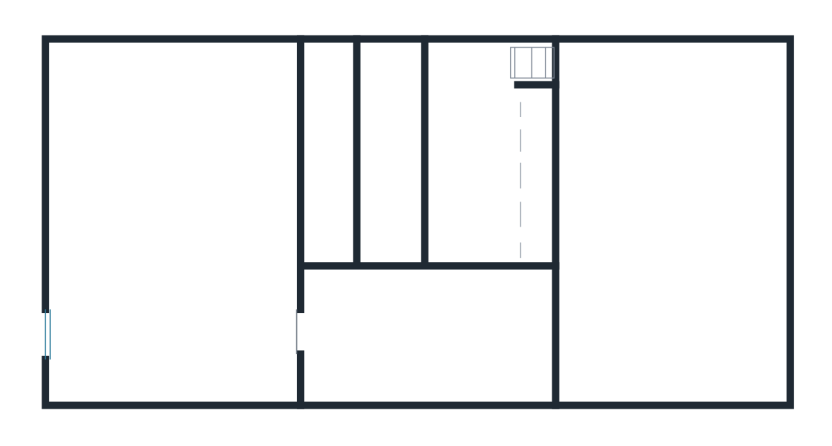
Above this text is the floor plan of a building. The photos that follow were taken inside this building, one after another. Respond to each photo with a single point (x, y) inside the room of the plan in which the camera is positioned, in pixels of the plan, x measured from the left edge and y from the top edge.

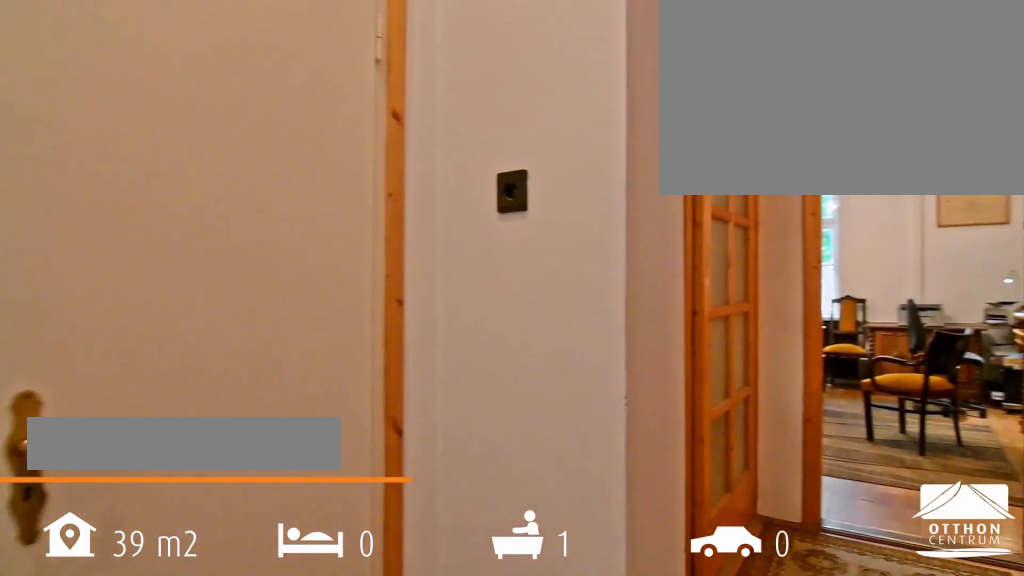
(428, 341)
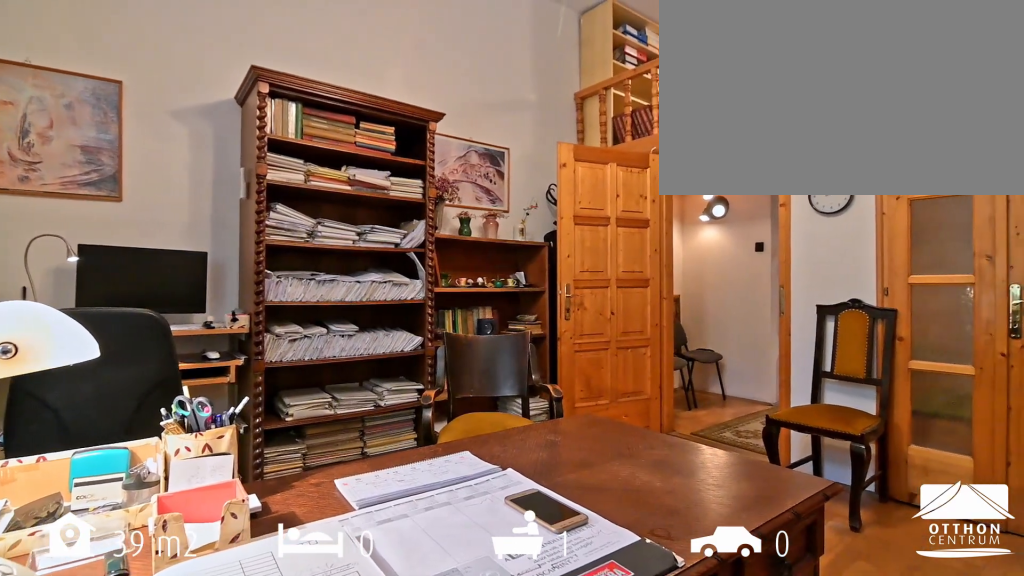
(677, 216)
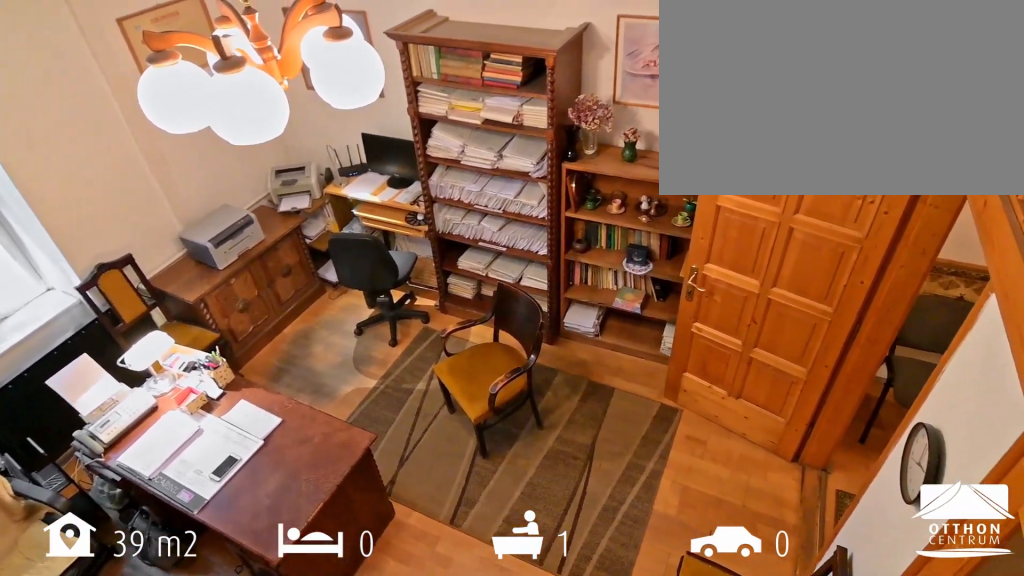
(677, 216)
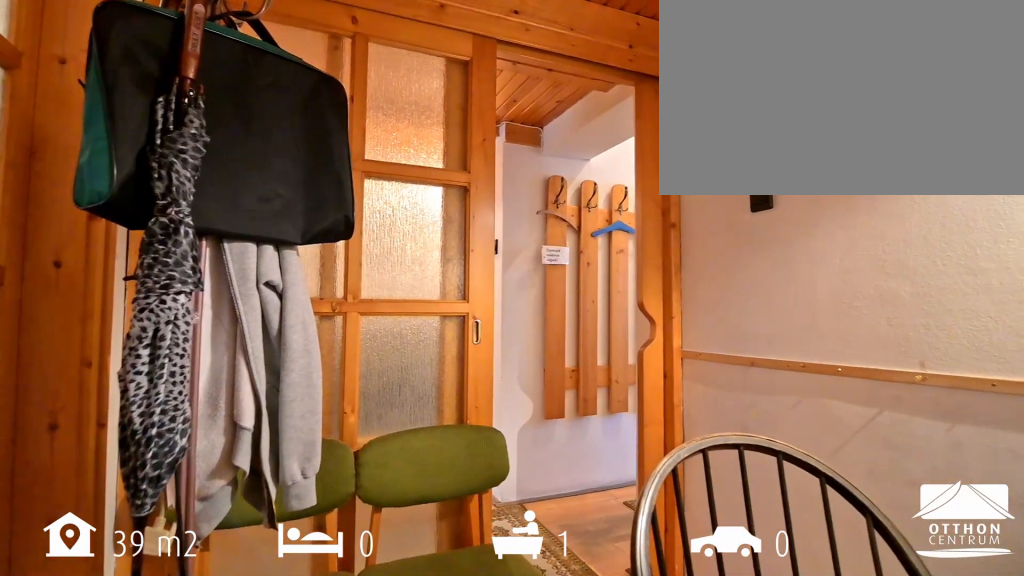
(479, 165)
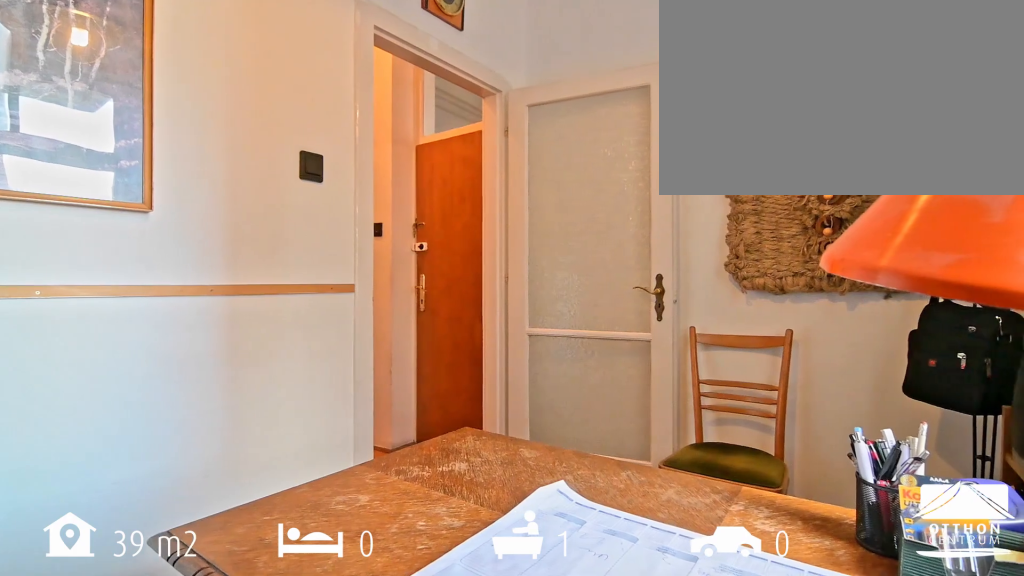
(245, 204)
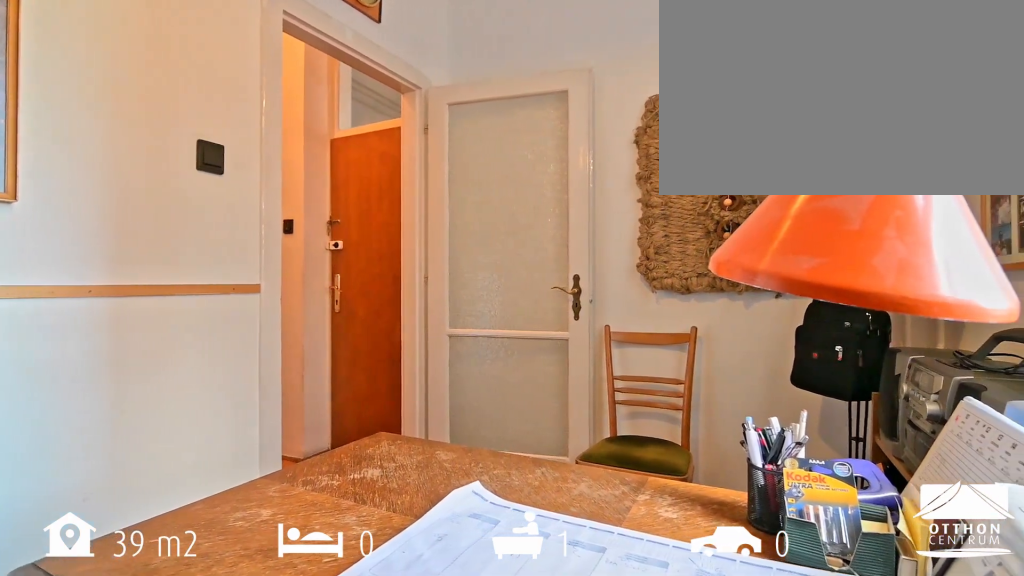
(173, 219)
